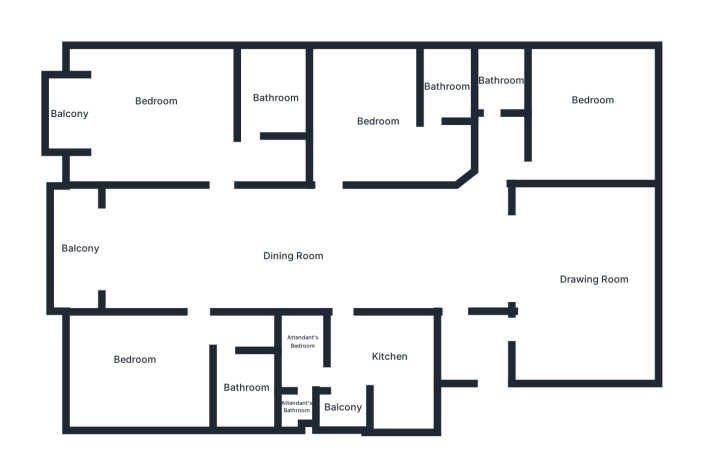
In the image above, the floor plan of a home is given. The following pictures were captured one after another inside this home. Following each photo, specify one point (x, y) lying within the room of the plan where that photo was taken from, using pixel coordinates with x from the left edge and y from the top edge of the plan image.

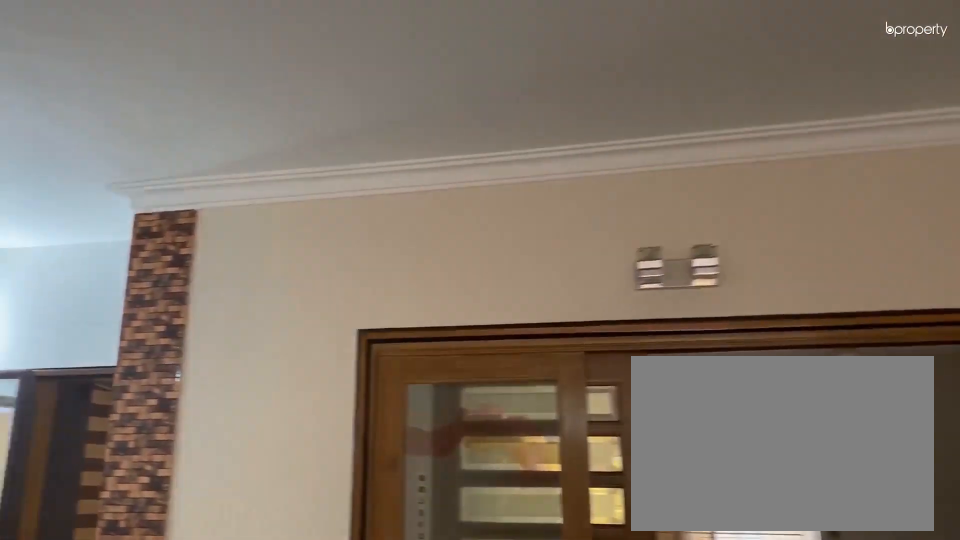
(372, 243)
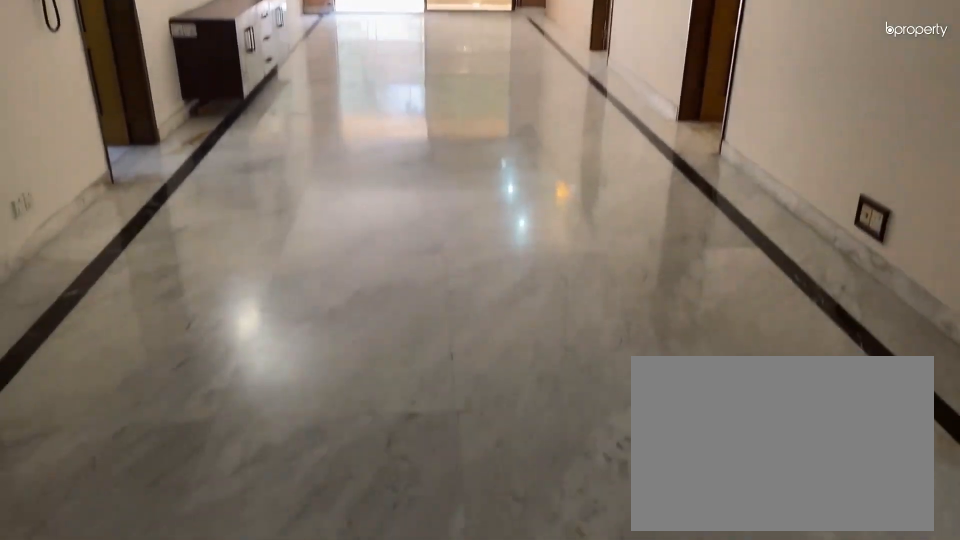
(372, 243)
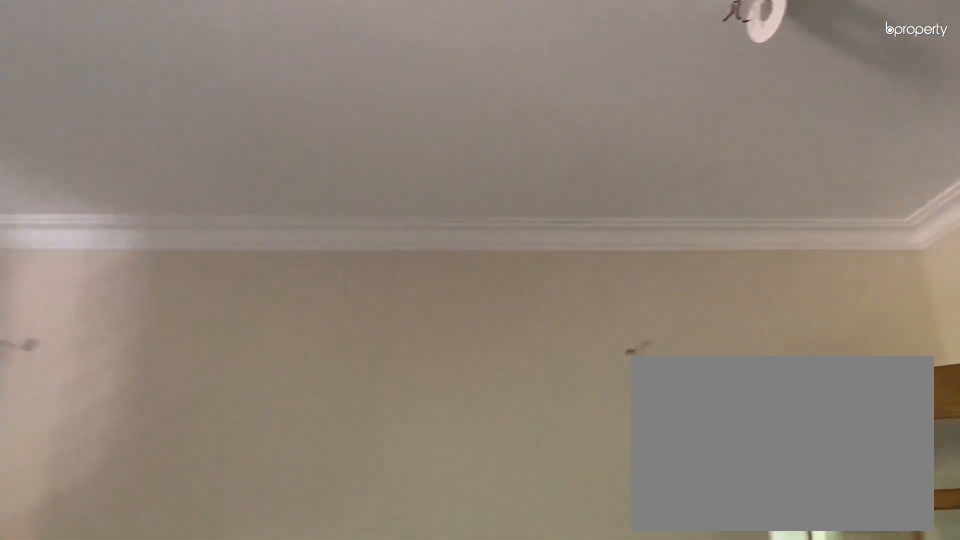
(582, 253)
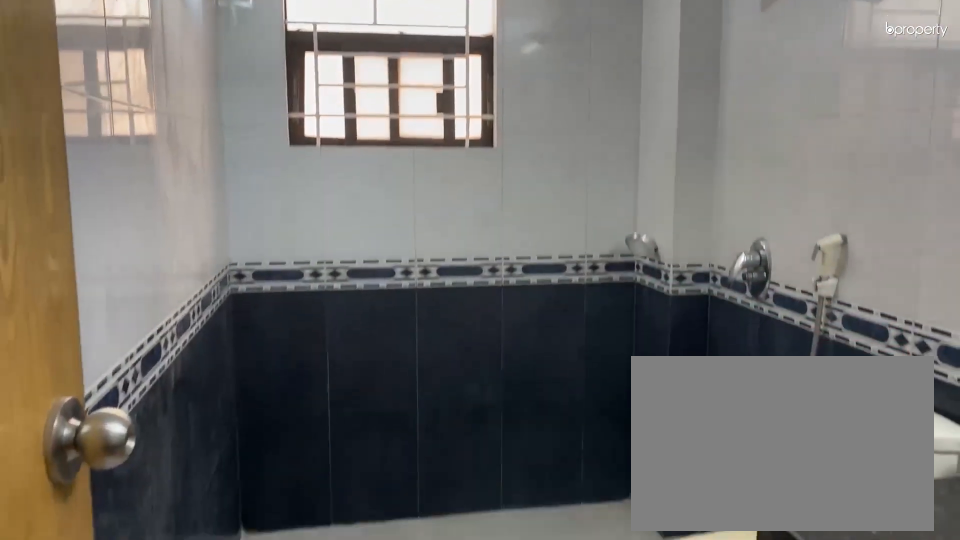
(448, 84)
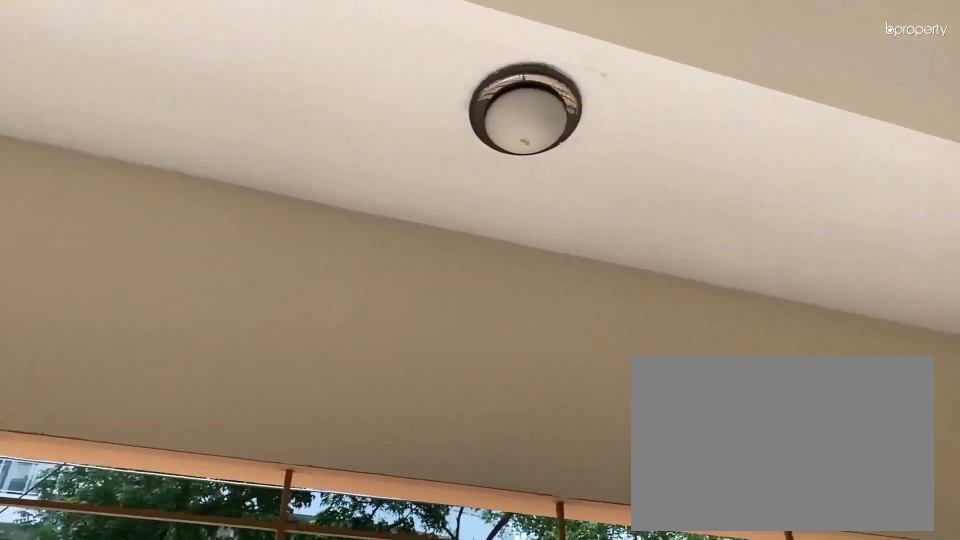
(64, 246)
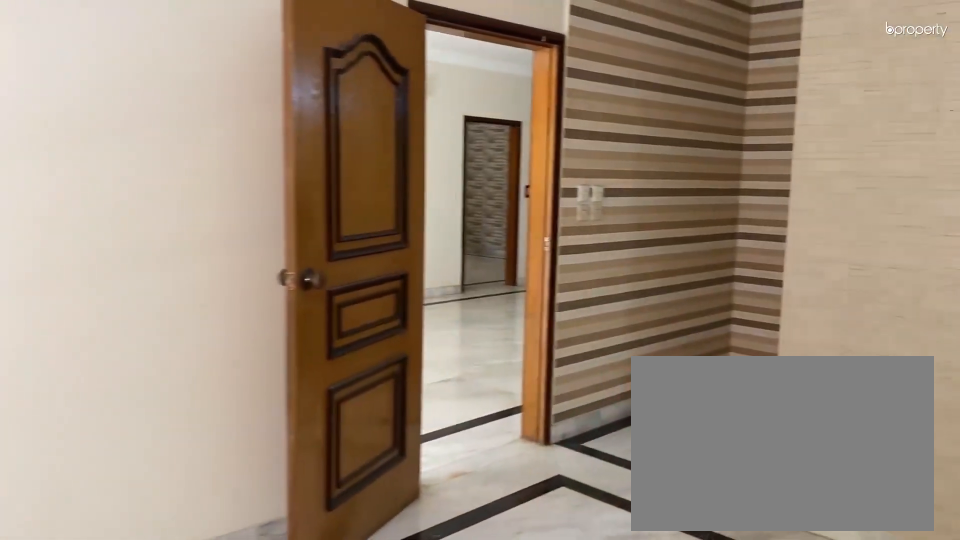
(139, 369)
